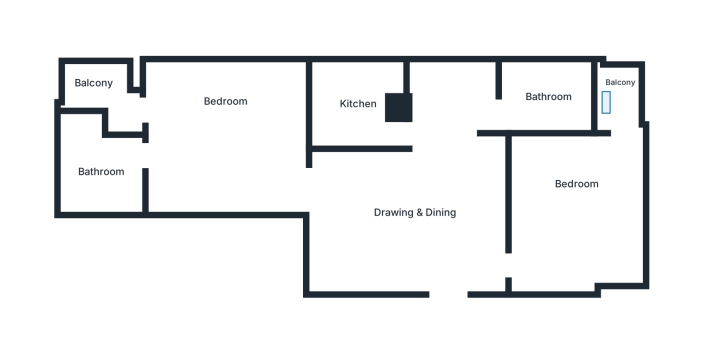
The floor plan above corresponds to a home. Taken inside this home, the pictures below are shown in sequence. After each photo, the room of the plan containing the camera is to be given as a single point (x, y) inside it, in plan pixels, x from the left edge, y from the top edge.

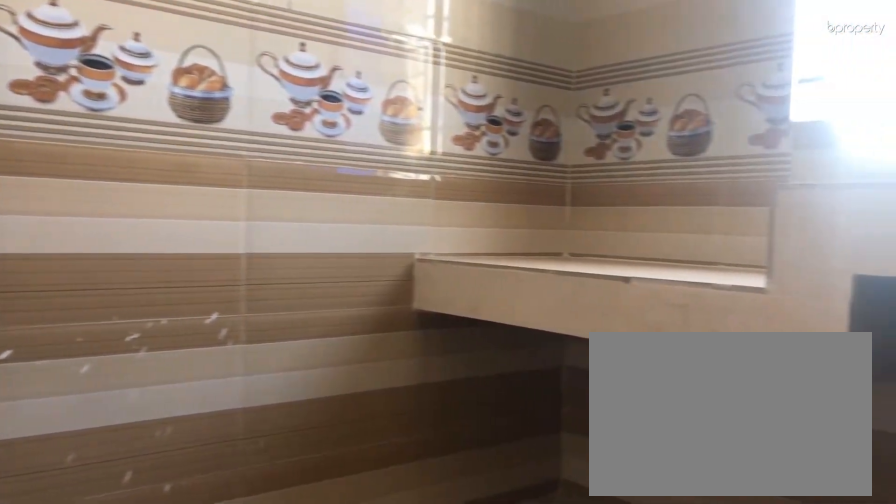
(356, 103)
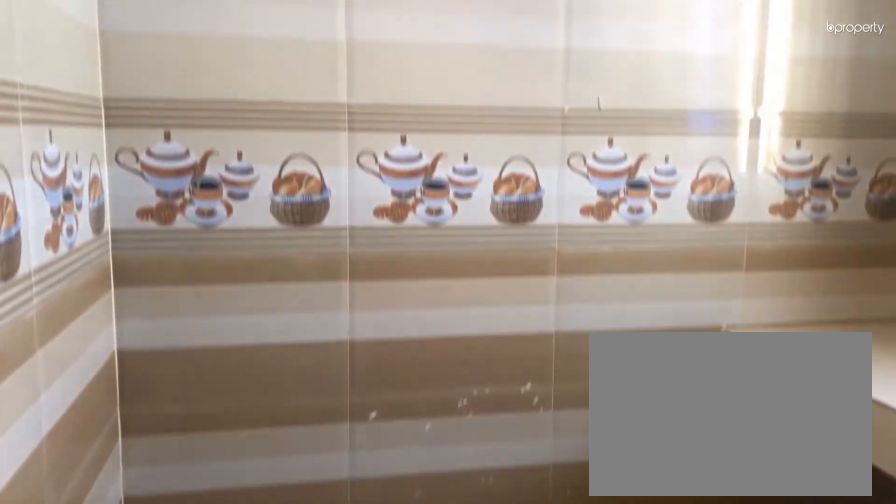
(356, 103)
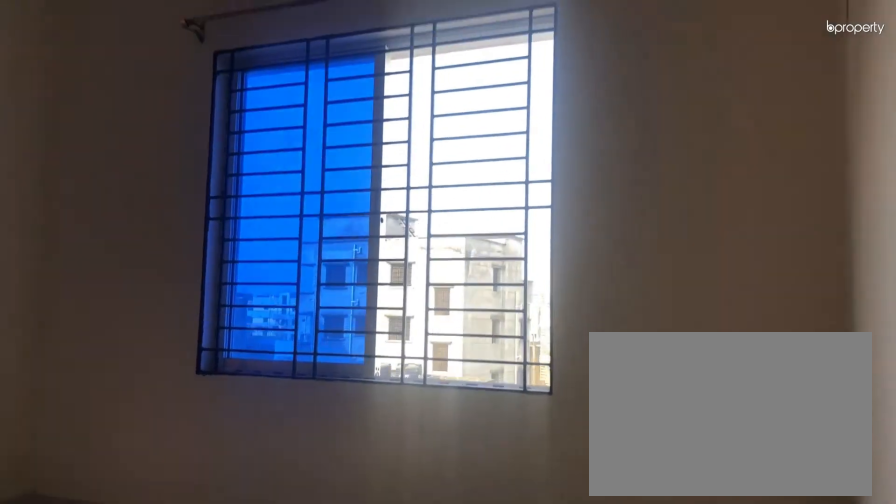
(219, 137)
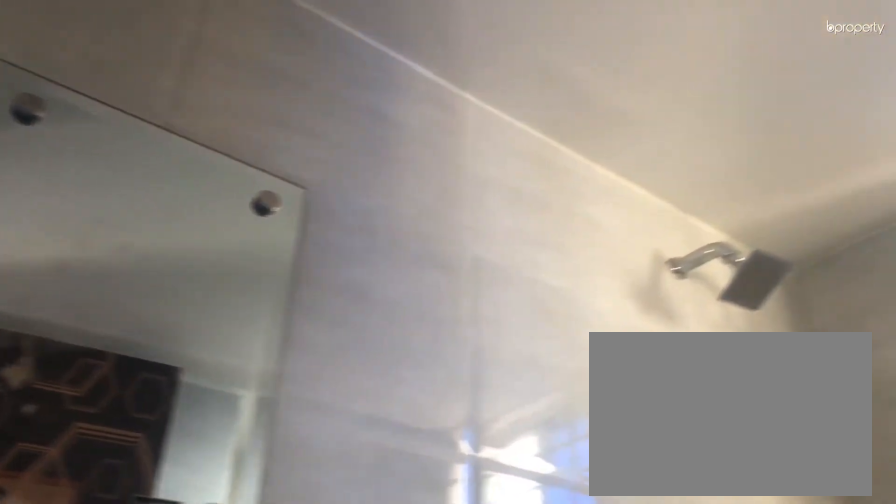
(98, 170)
